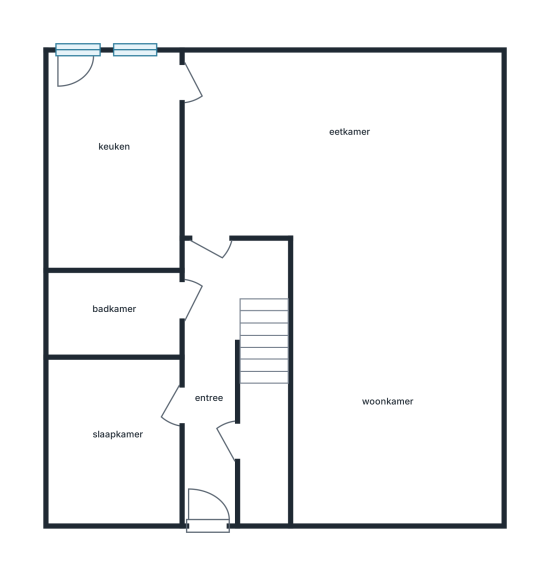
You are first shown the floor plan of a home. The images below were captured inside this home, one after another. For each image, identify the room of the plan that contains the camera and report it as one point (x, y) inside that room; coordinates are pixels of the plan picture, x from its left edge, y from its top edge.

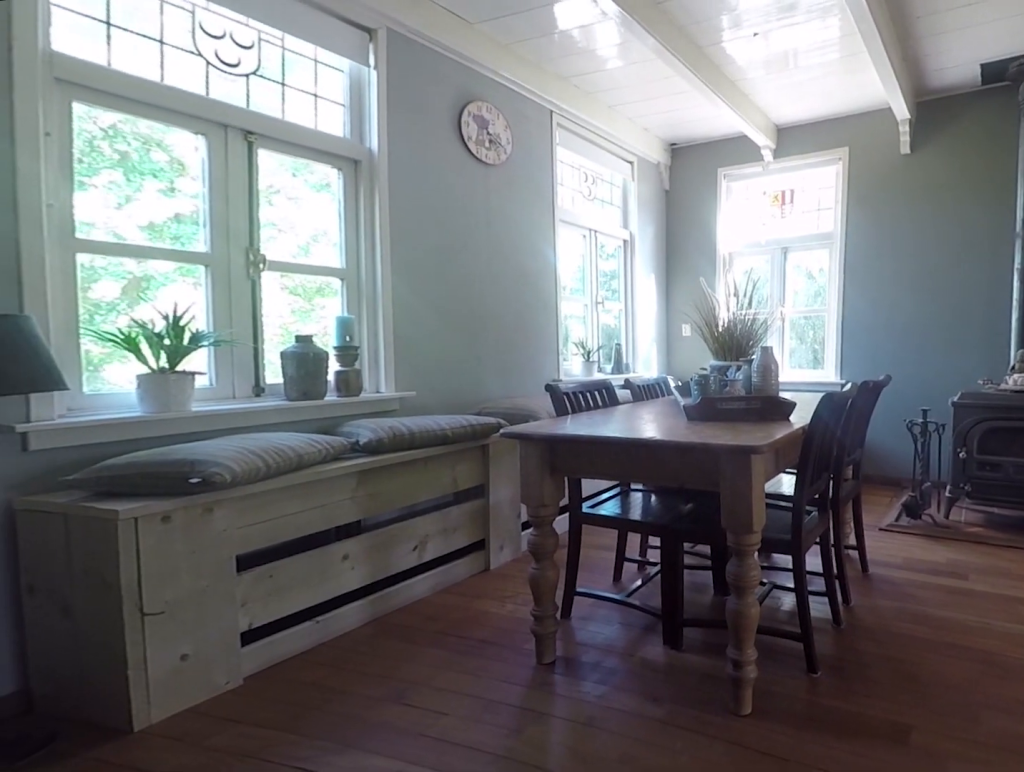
(492, 107)
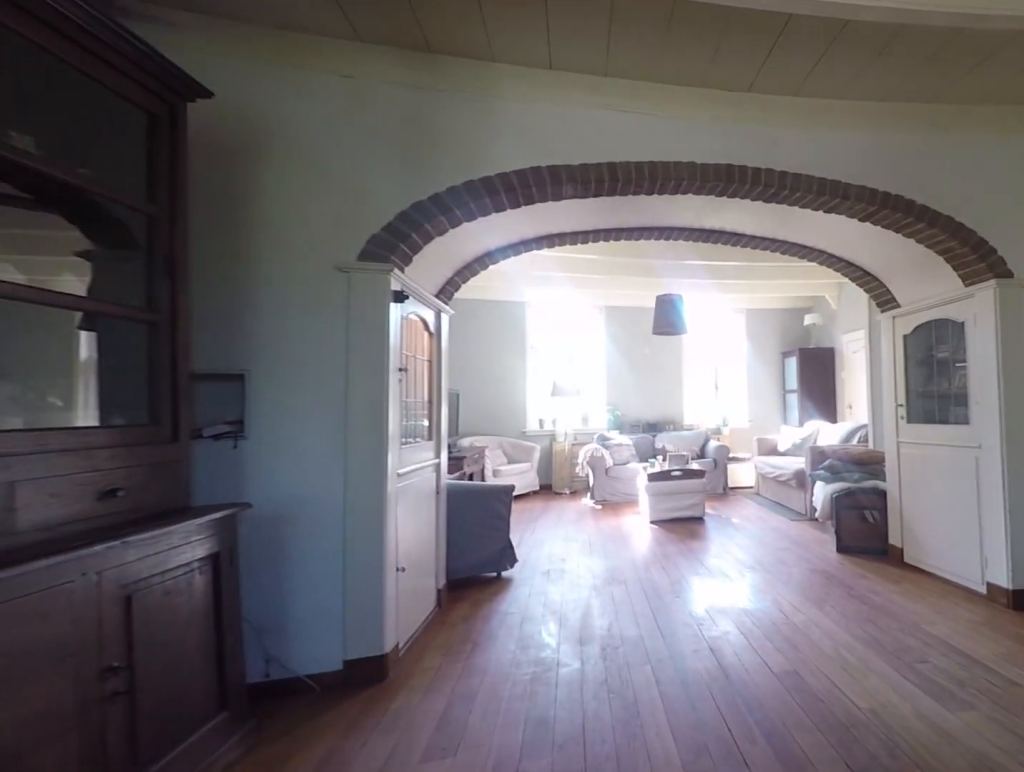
(492, 108)
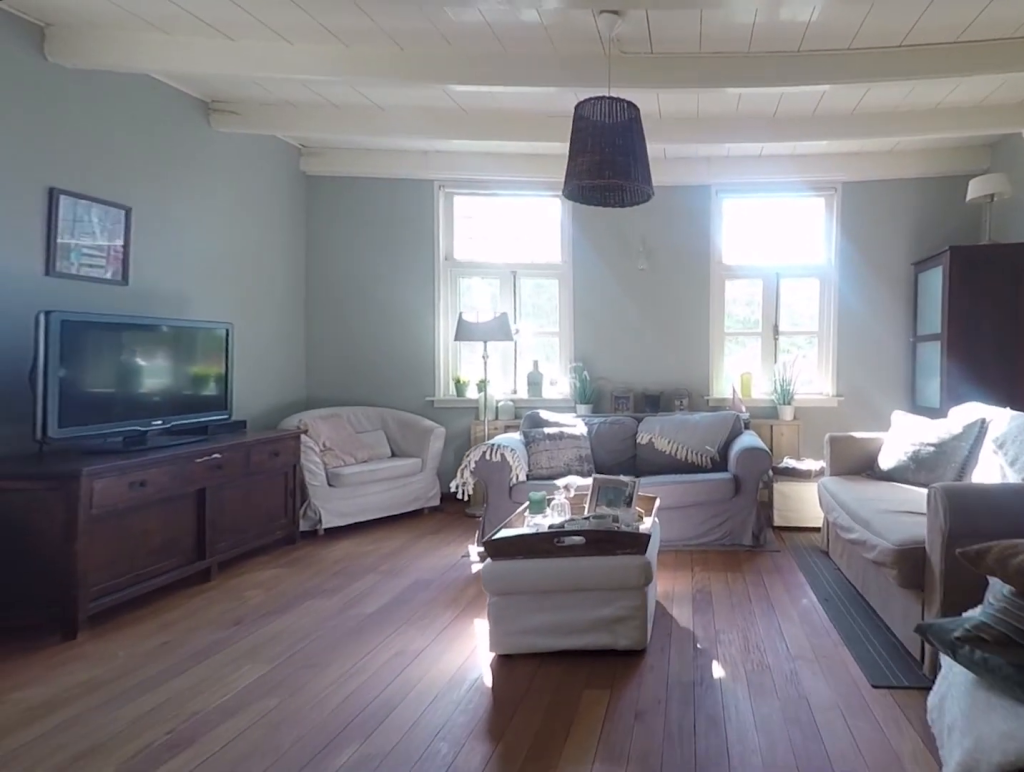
(492, 108)
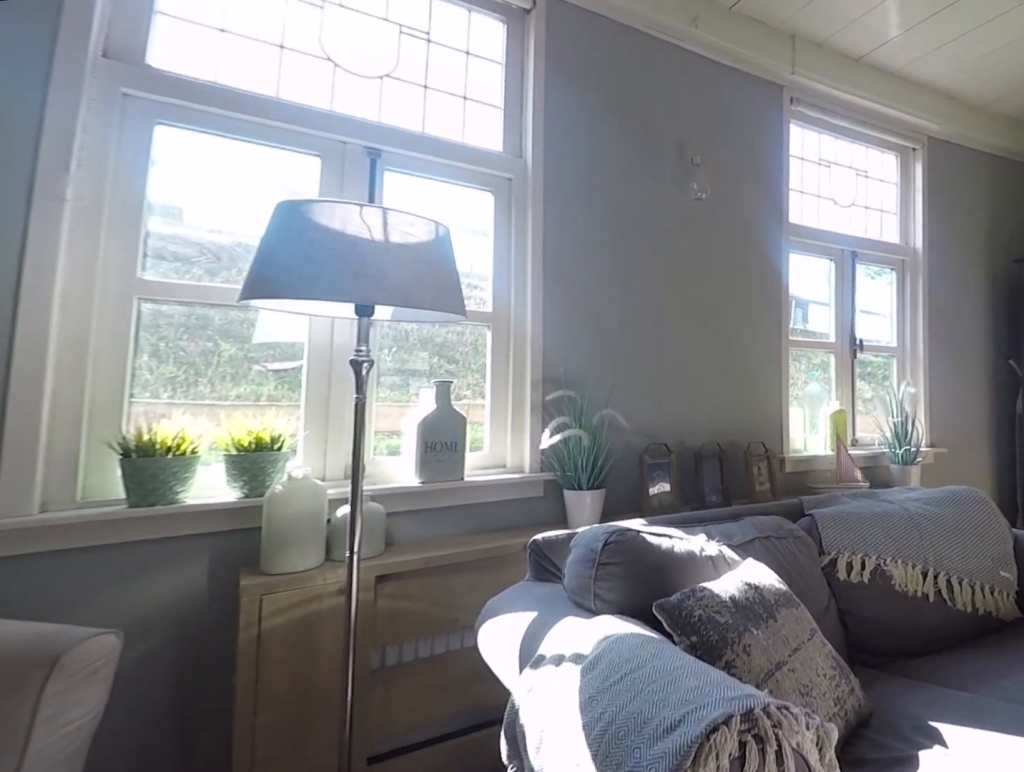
(492, 109)
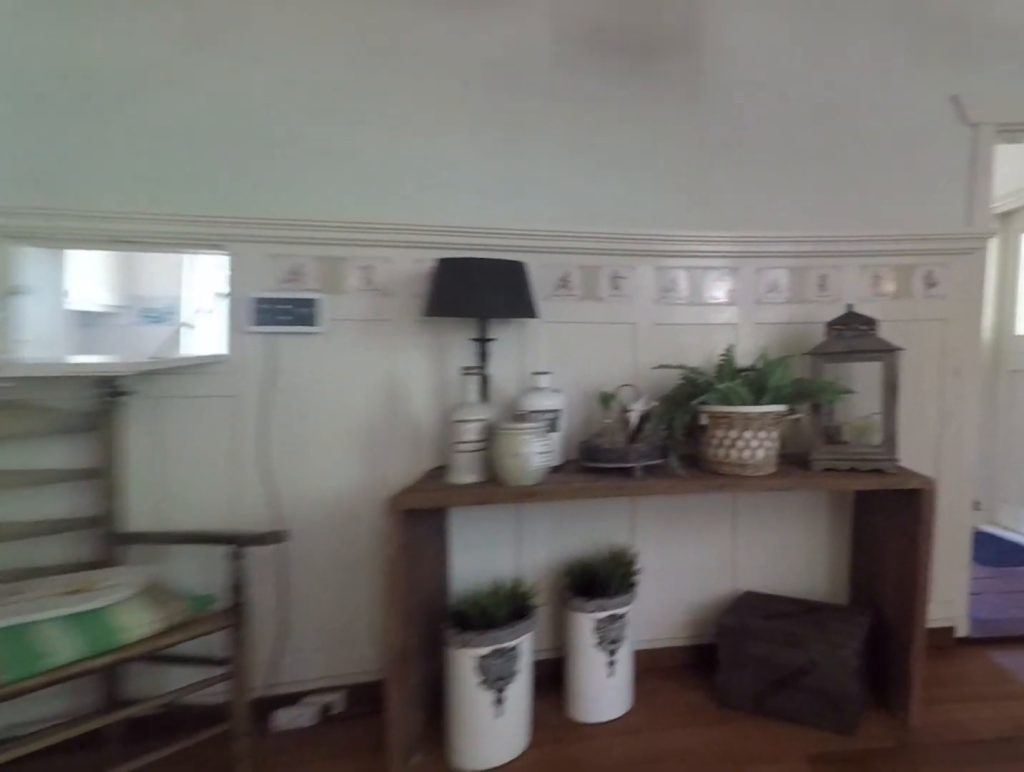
(492, 107)
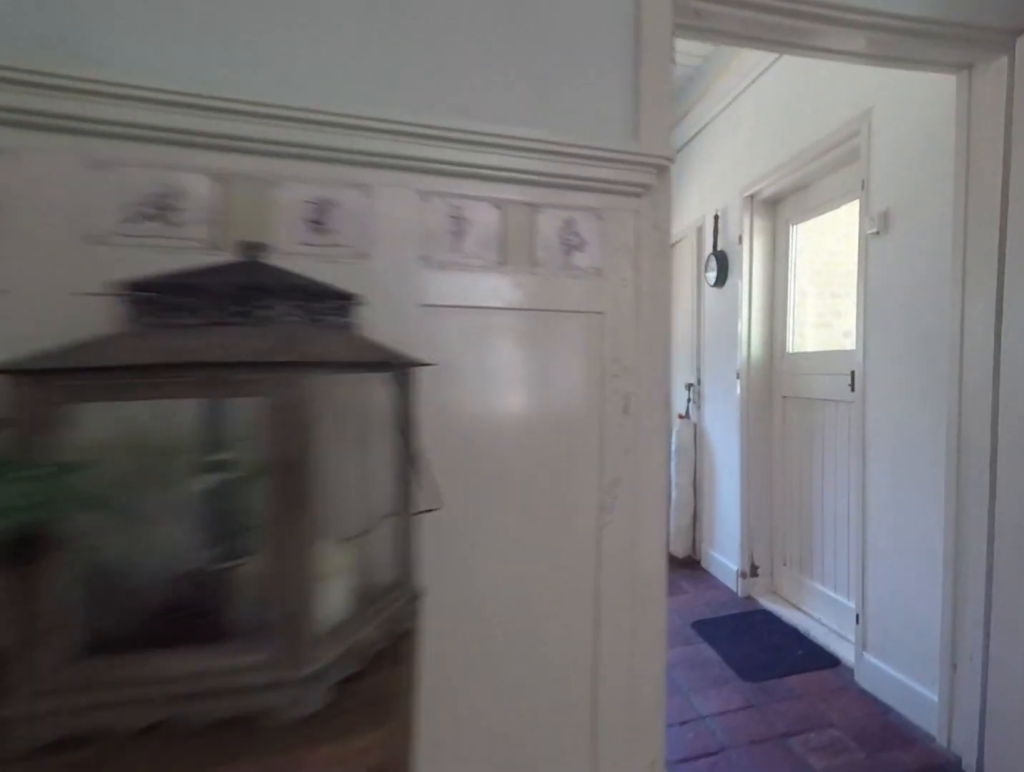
(492, 107)
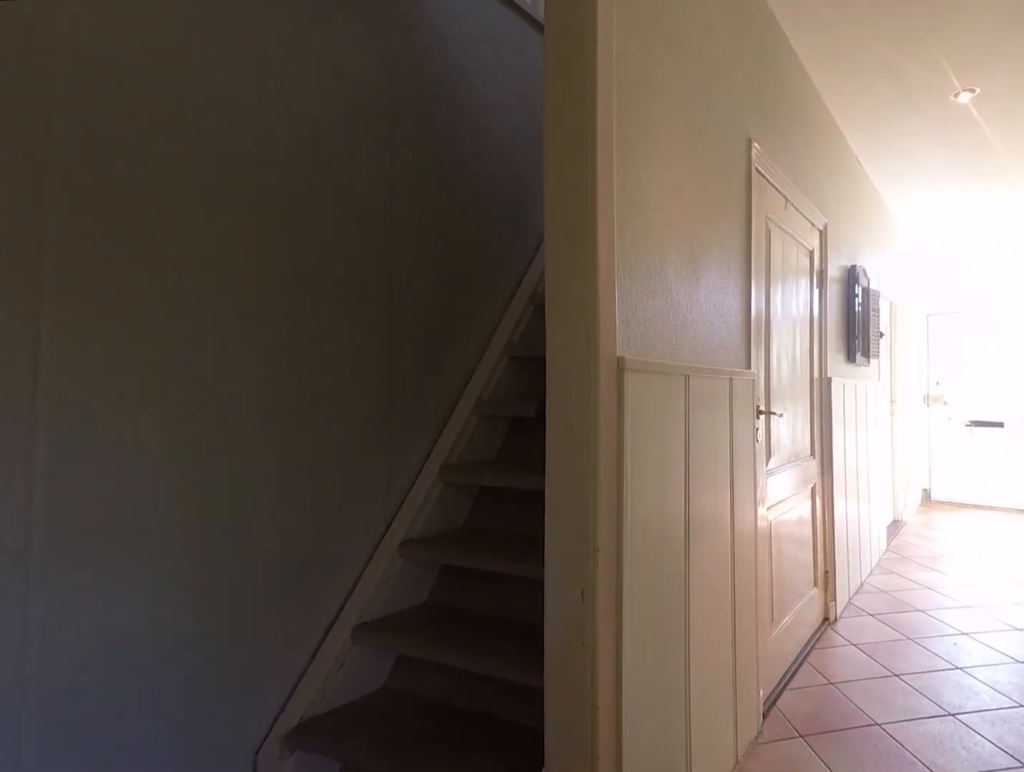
(219, 362)
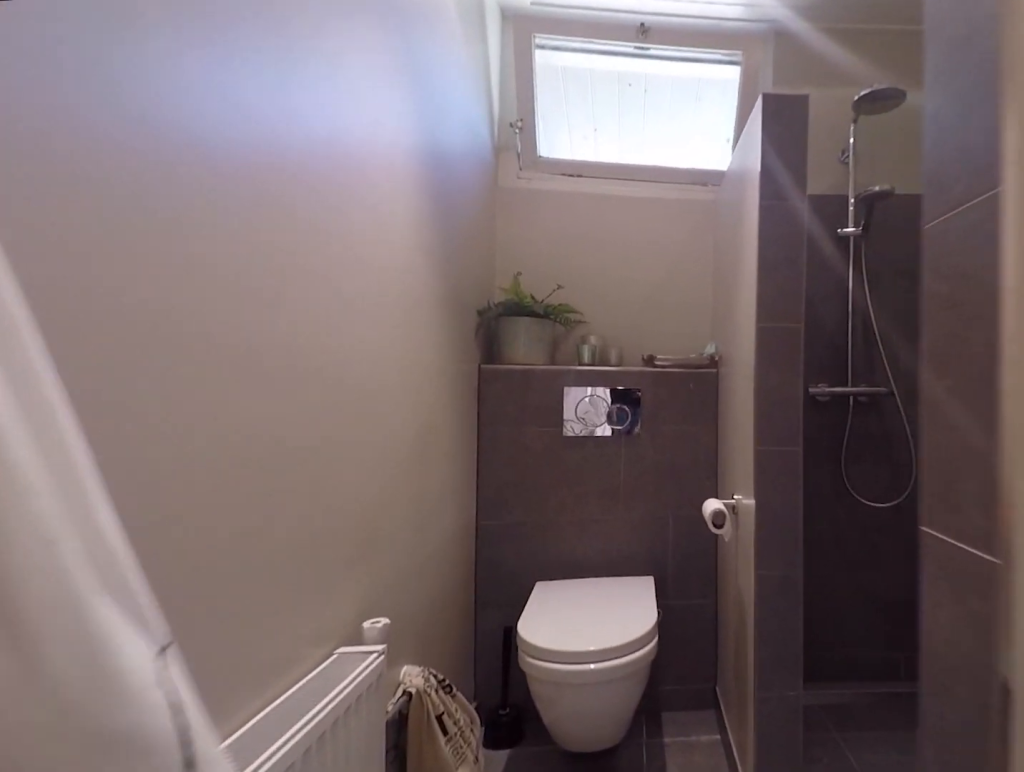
(115, 313)
